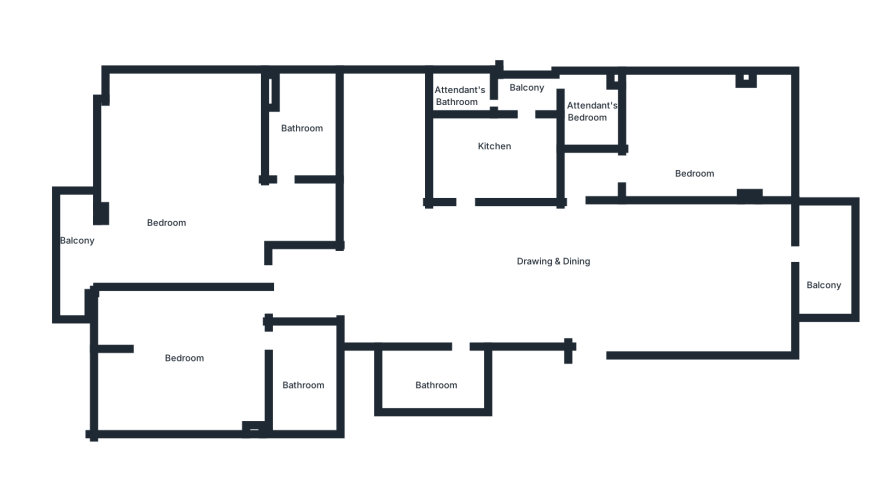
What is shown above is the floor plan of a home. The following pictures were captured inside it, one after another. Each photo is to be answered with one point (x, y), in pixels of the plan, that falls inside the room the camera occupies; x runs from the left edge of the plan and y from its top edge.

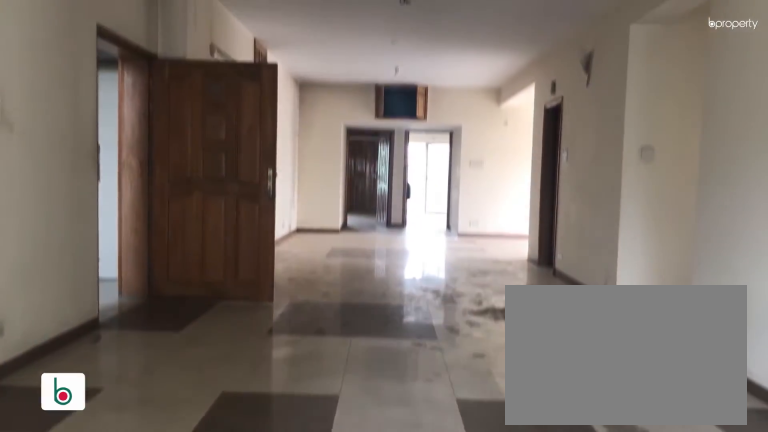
(555, 265)
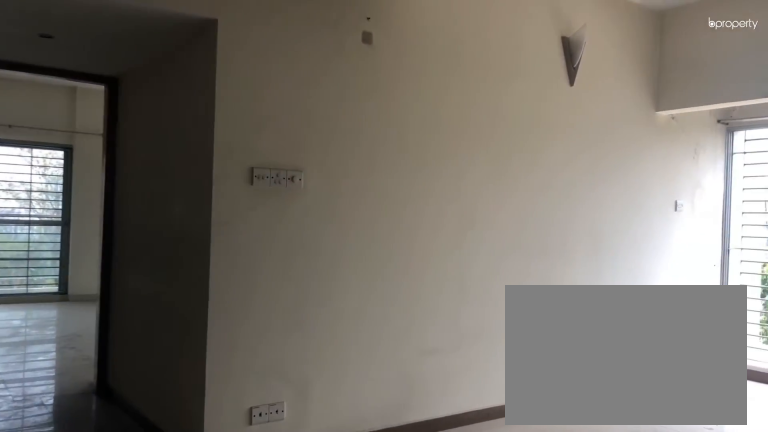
(554, 266)
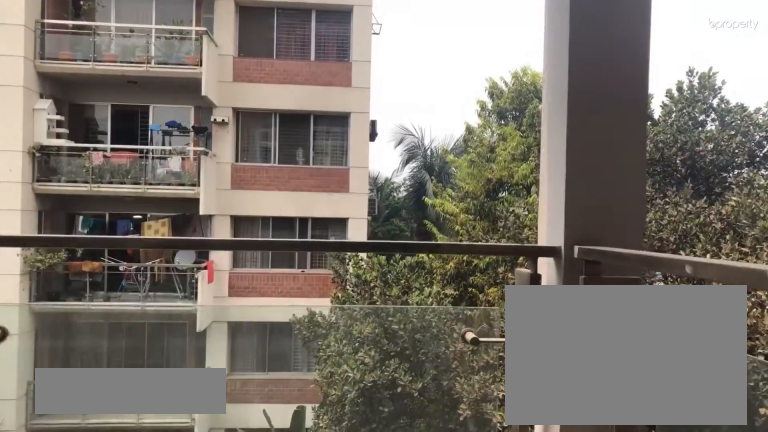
(826, 274)
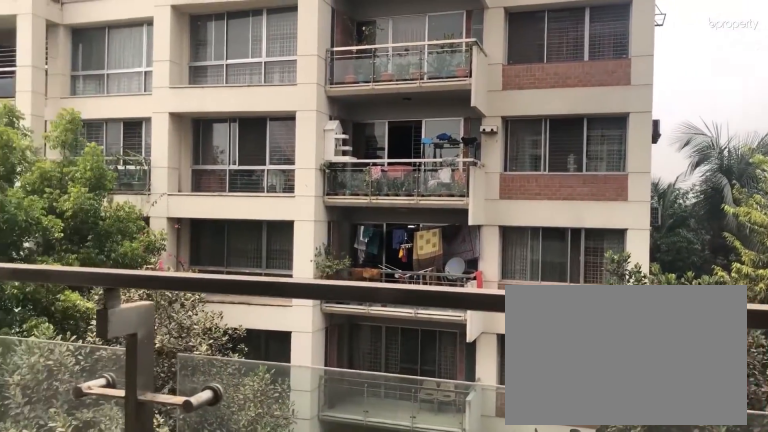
(826, 274)
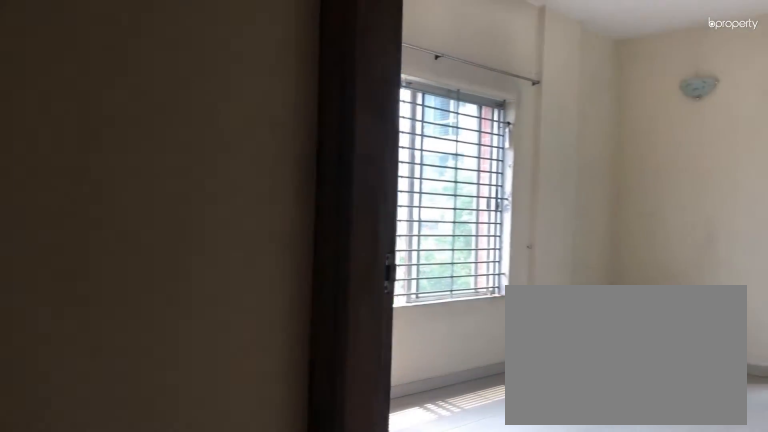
(624, 173)
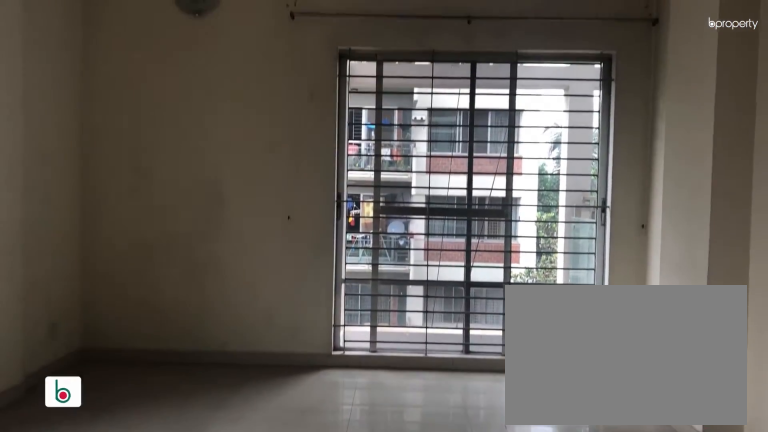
(703, 141)
